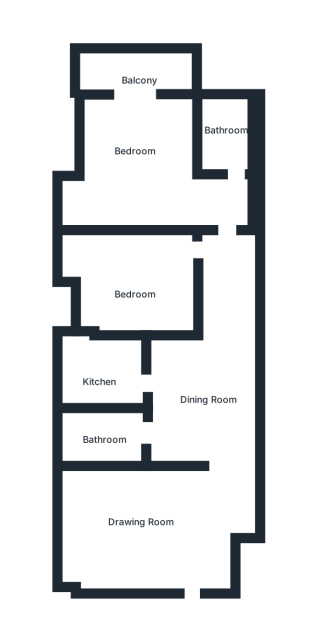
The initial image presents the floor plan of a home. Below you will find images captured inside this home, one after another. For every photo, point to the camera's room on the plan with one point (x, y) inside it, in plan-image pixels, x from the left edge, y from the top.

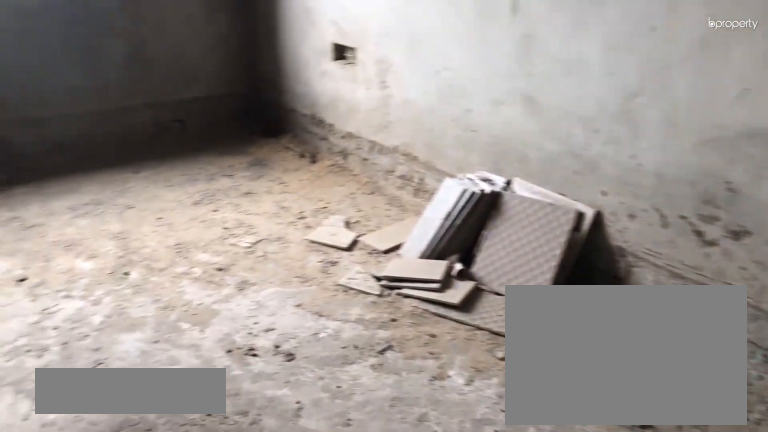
(138, 519)
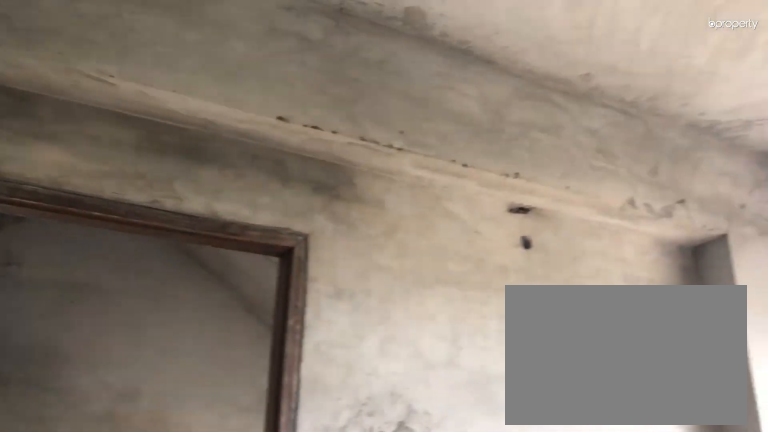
(138, 519)
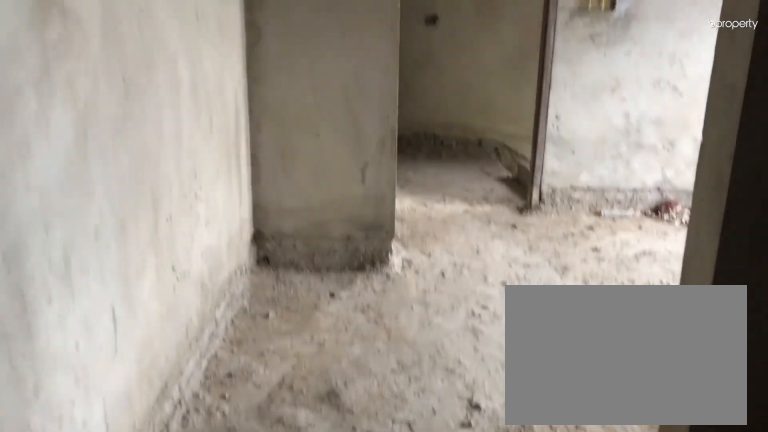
(187, 406)
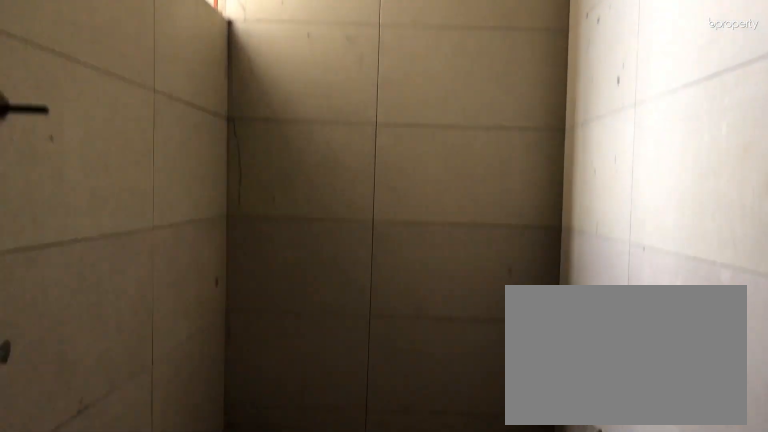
(113, 429)
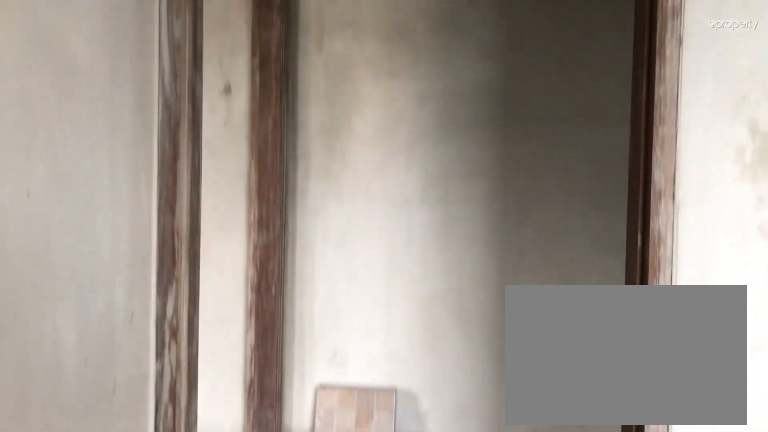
(148, 271)
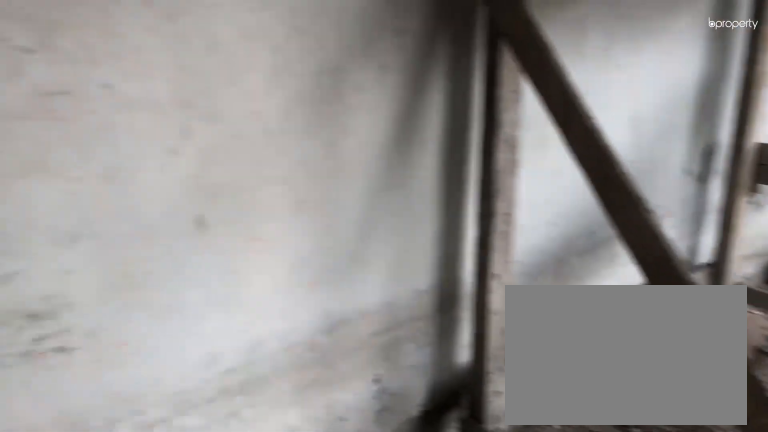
(141, 163)
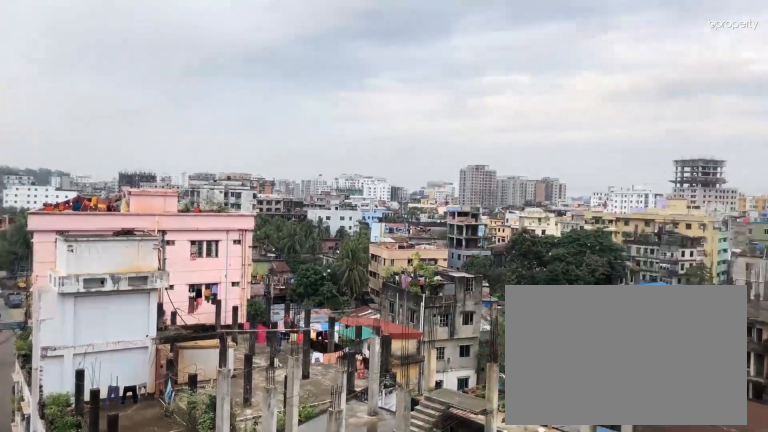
(131, 83)
